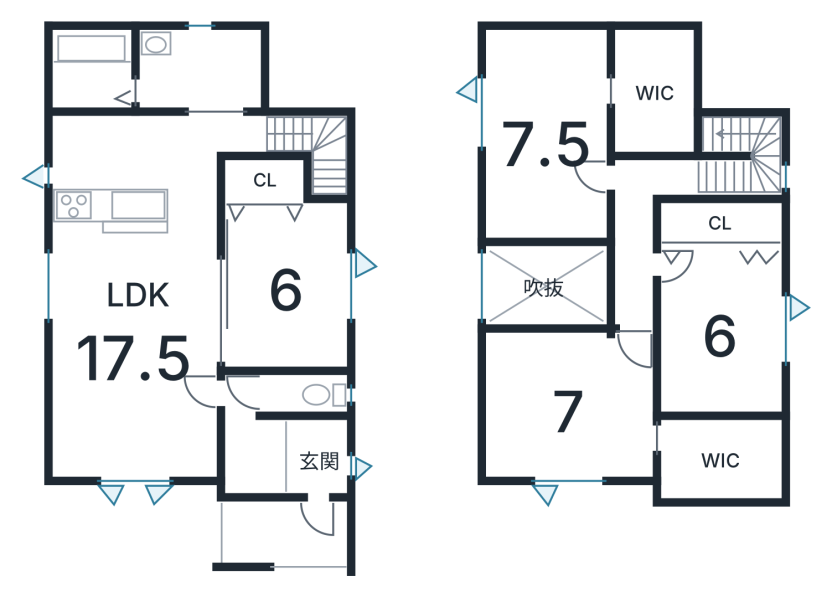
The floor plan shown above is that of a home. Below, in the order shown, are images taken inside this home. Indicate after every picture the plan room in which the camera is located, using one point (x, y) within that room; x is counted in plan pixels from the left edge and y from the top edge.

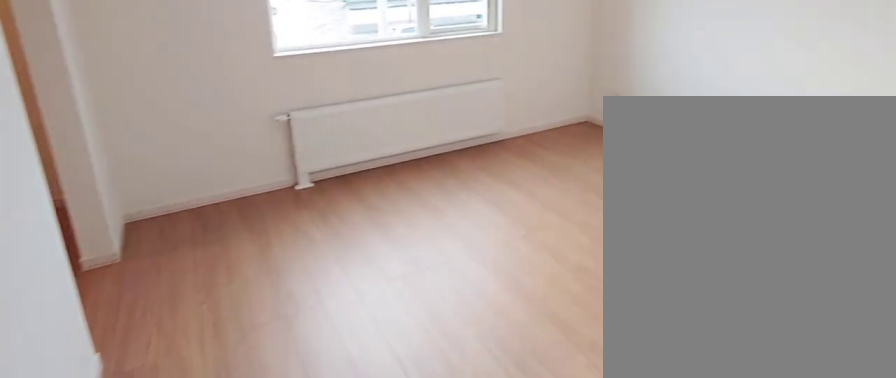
(565, 406)
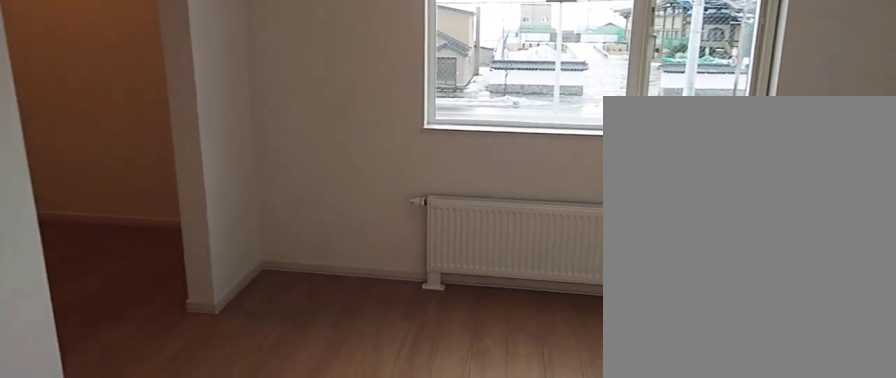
(565, 406)
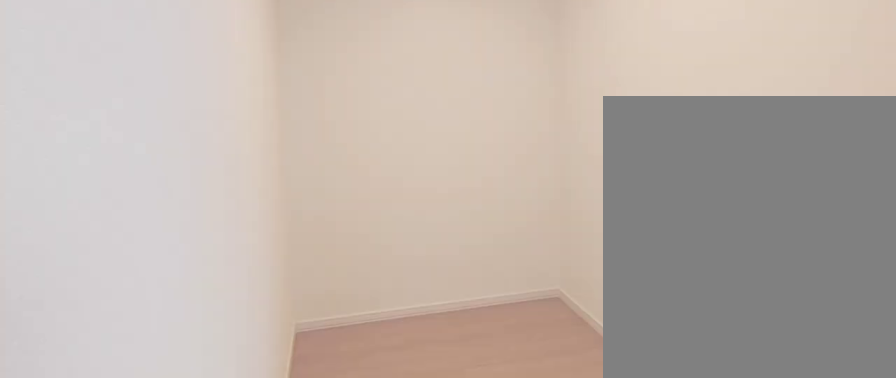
(726, 475)
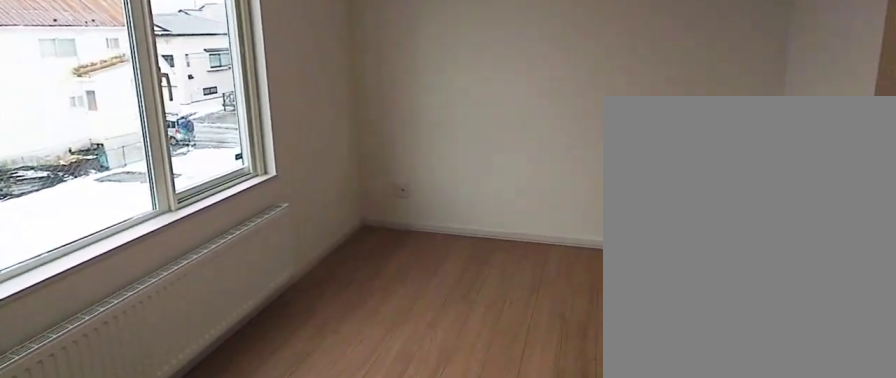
(549, 151)
